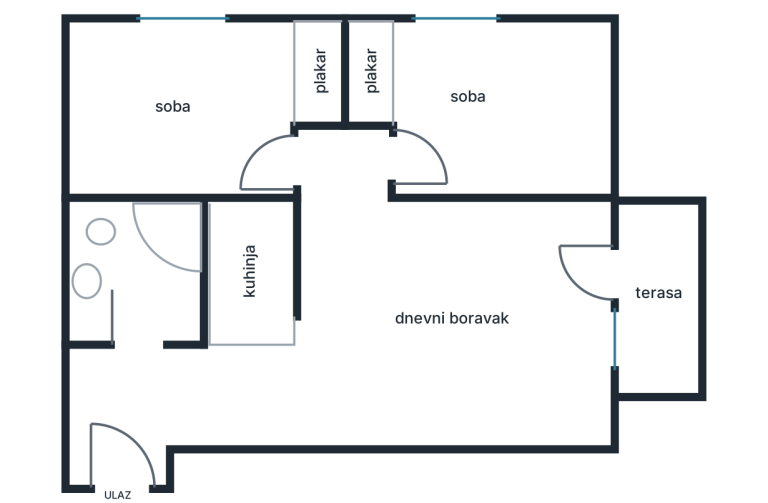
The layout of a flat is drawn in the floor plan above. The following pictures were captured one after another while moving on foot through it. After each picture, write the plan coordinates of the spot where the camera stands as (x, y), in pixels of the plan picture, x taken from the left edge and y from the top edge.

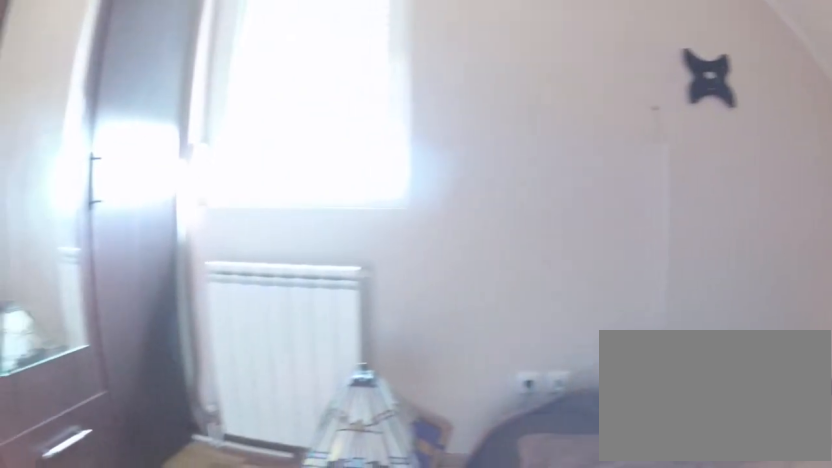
(473, 180)
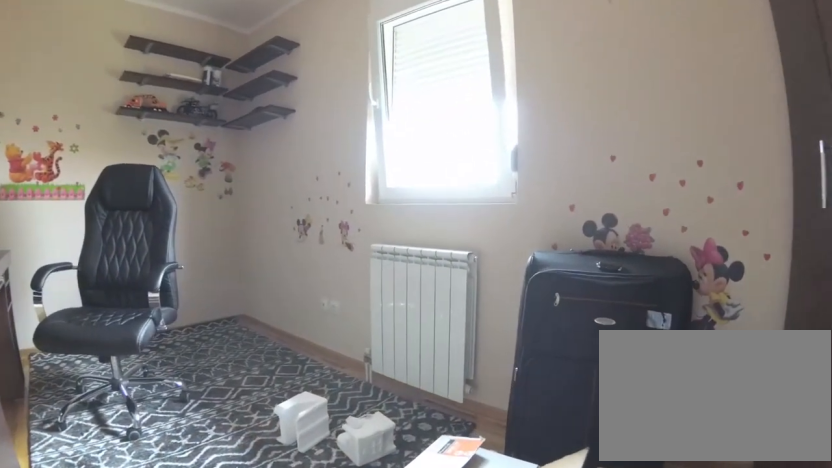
(291, 145)
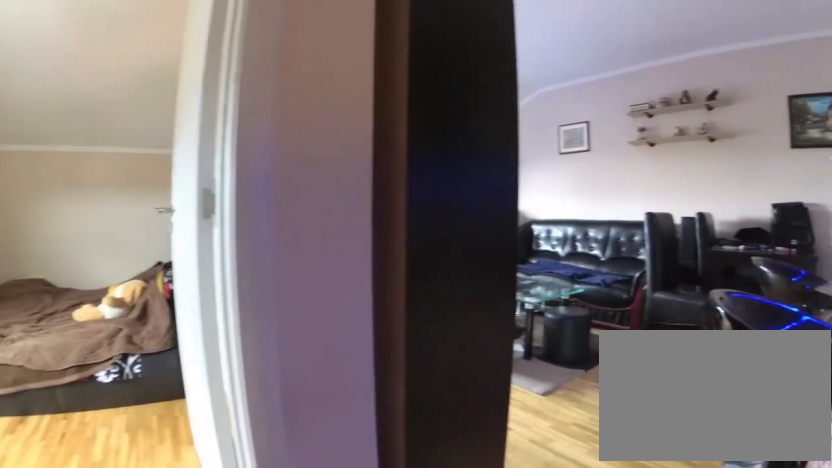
(293, 153)
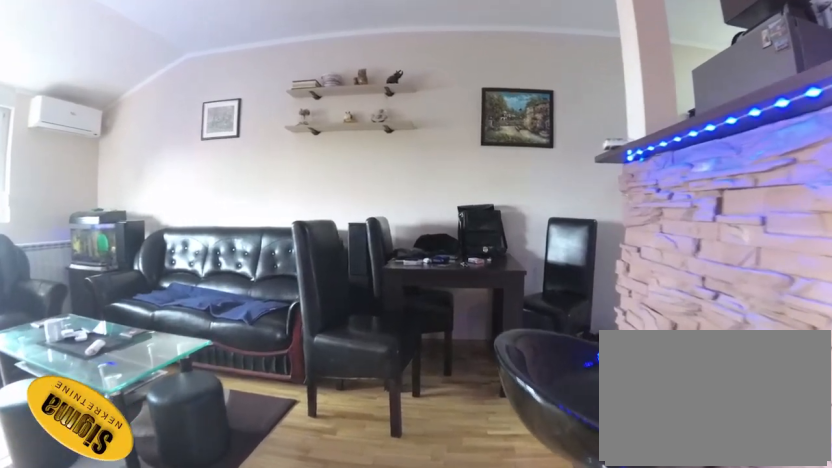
(332, 208)
